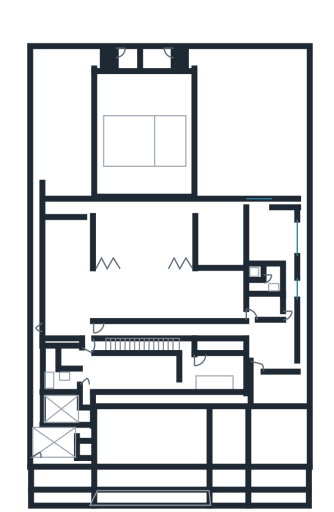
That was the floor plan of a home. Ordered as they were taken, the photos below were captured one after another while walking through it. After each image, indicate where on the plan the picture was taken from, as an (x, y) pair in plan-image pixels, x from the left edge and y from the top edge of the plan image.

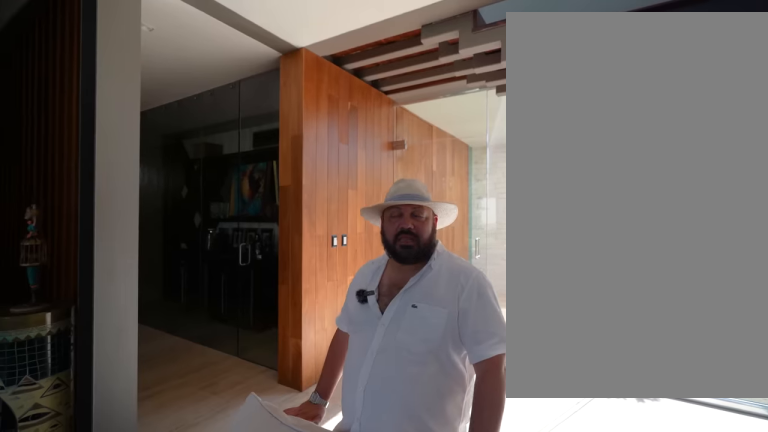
(191, 314)
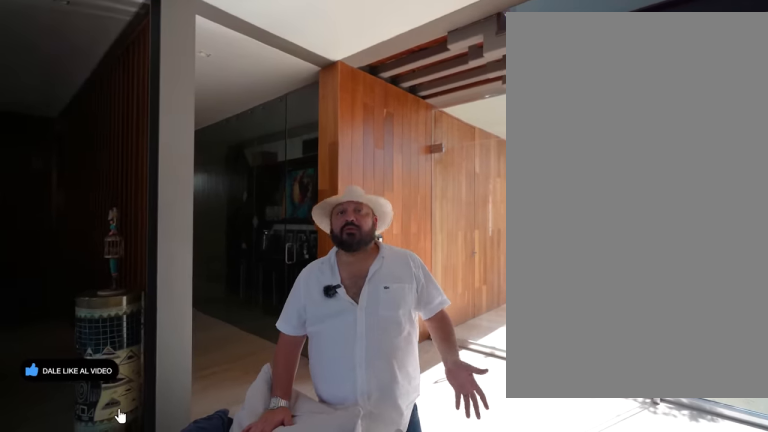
(191, 313)
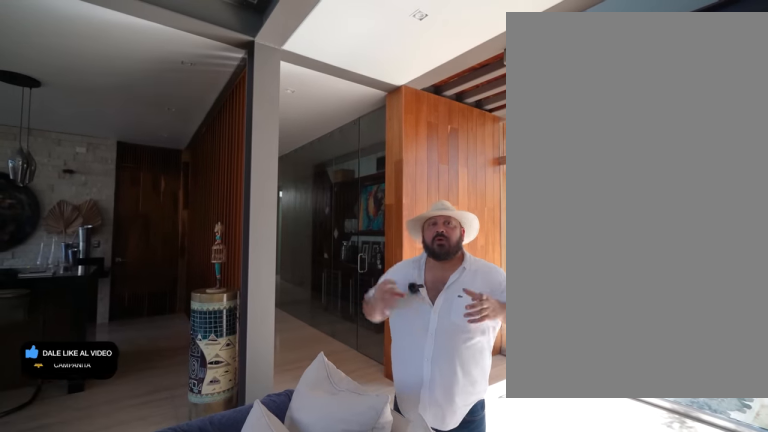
(188, 311)
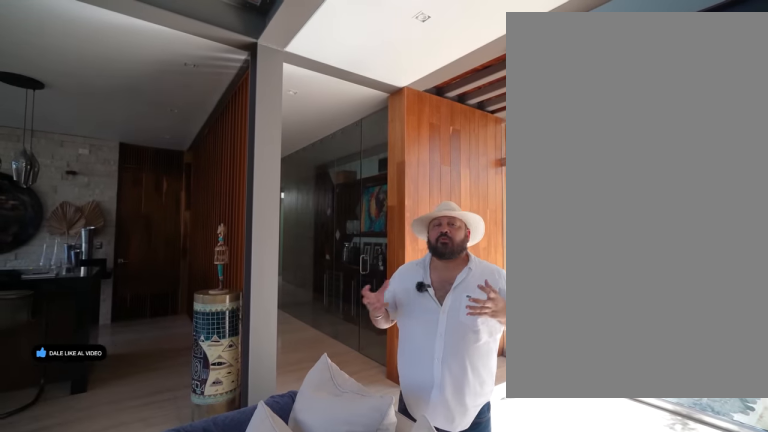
(183, 311)
